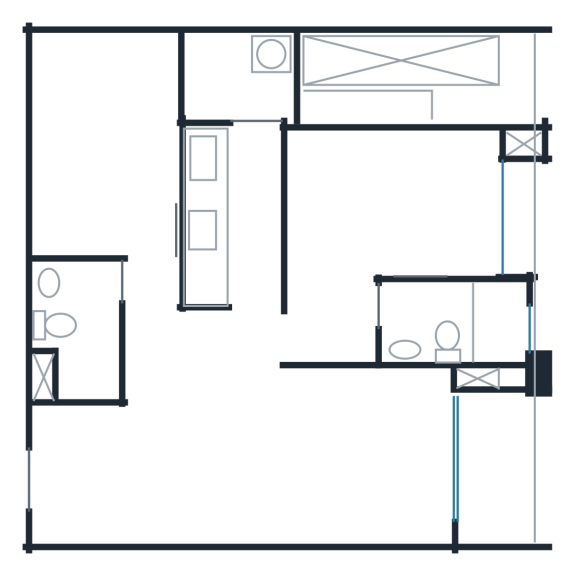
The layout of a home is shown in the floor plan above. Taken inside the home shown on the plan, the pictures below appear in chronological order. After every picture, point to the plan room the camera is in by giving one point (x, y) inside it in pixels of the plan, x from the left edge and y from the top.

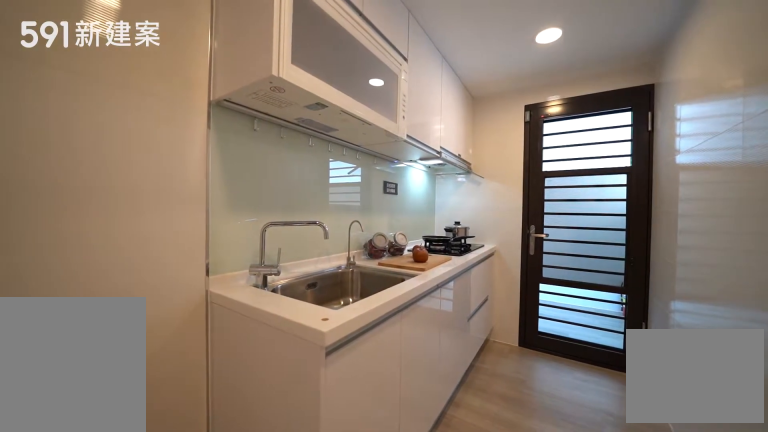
(232, 216)
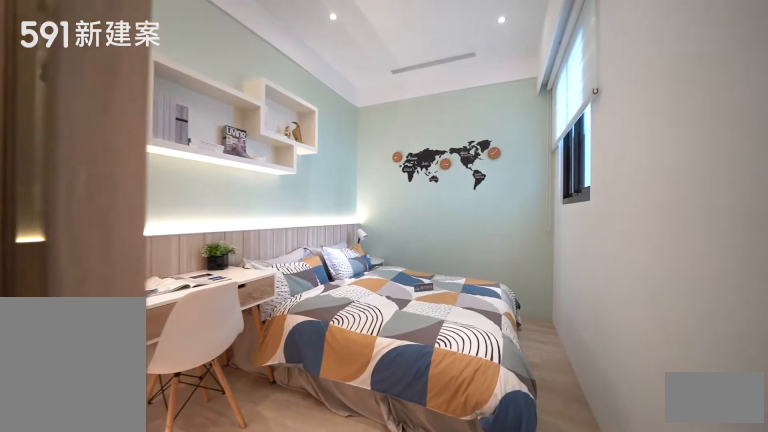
(104, 143)
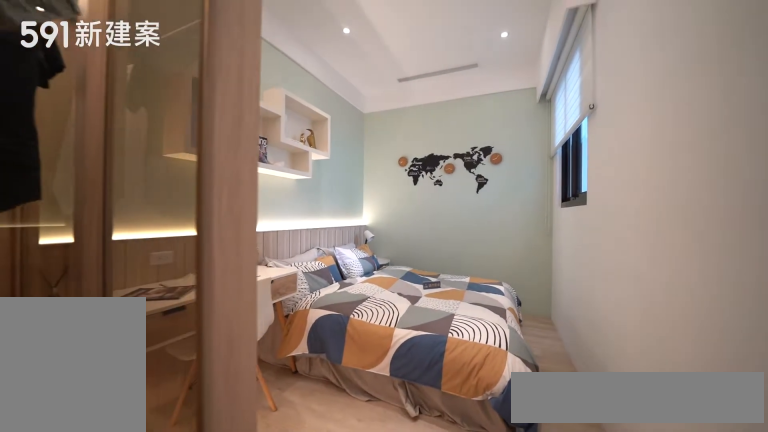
(104, 143)
